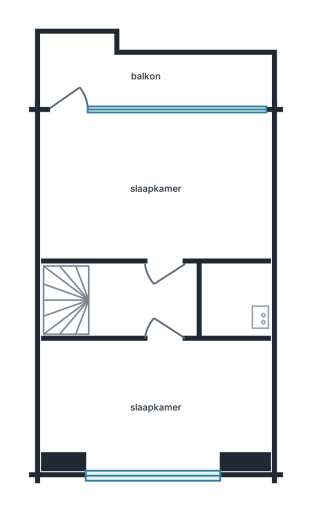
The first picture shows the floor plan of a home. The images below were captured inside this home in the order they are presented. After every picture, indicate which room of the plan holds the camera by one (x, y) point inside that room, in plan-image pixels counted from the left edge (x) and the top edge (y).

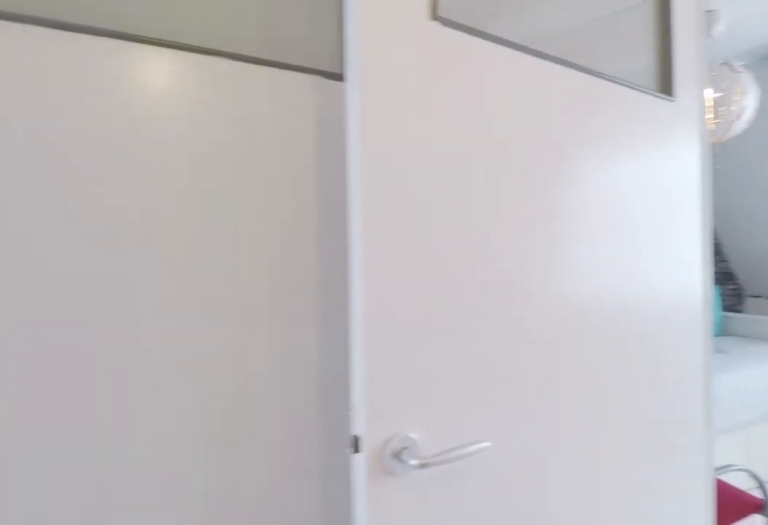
(142, 300)
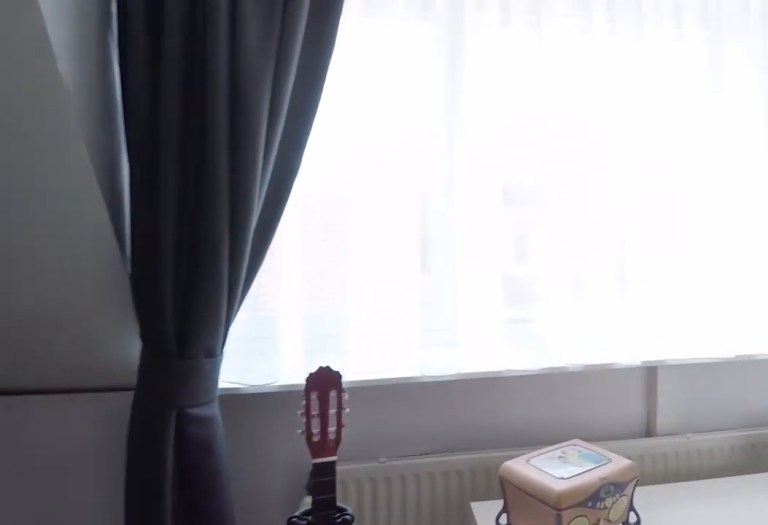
(155, 403)
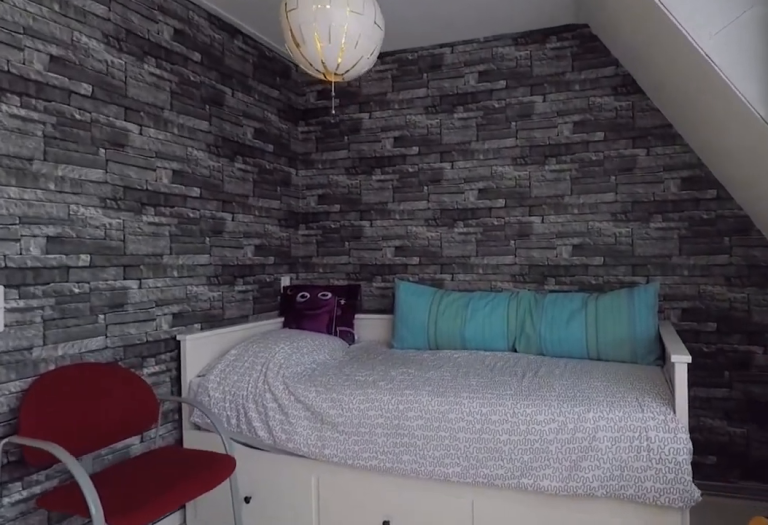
(155, 403)
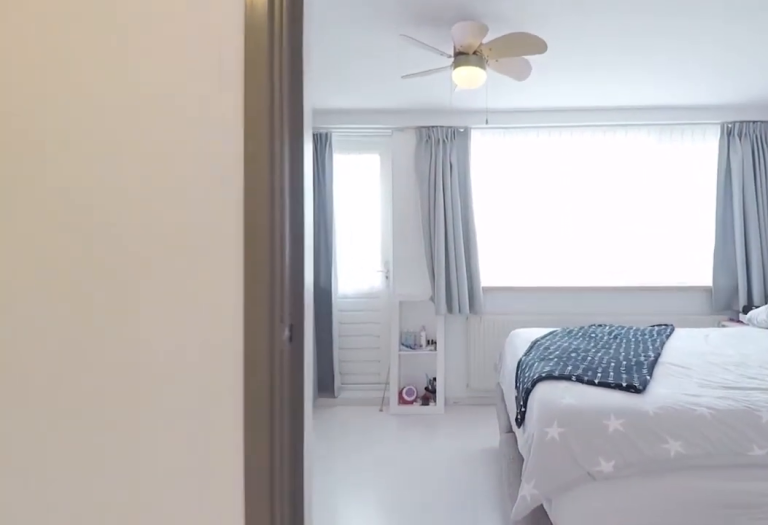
(141, 302)
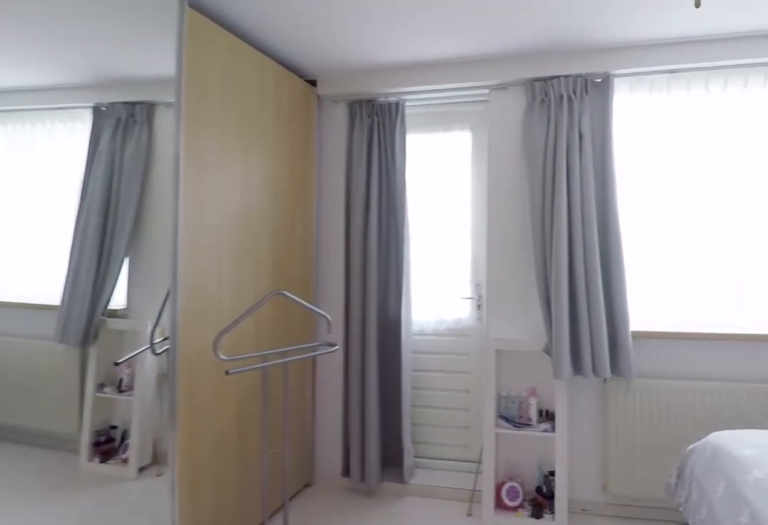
(156, 186)
